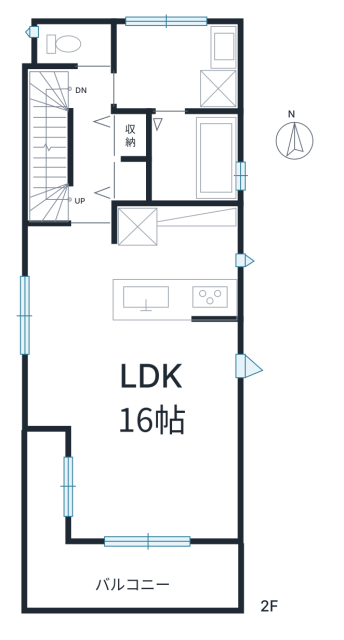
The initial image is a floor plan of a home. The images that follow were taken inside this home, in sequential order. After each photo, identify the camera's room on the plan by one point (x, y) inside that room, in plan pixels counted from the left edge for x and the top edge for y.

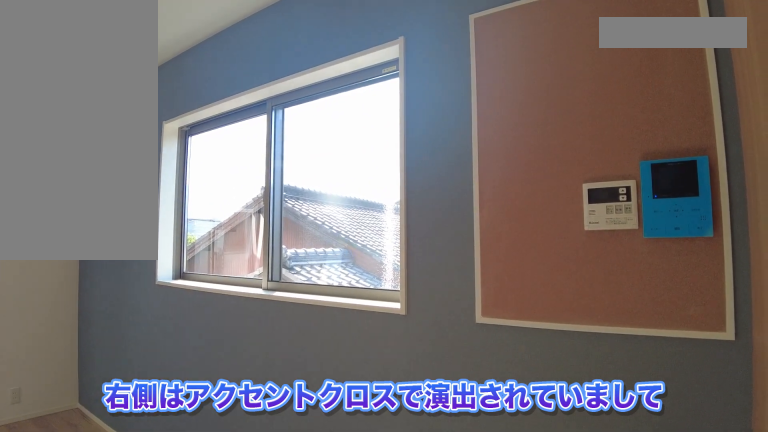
(106, 317)
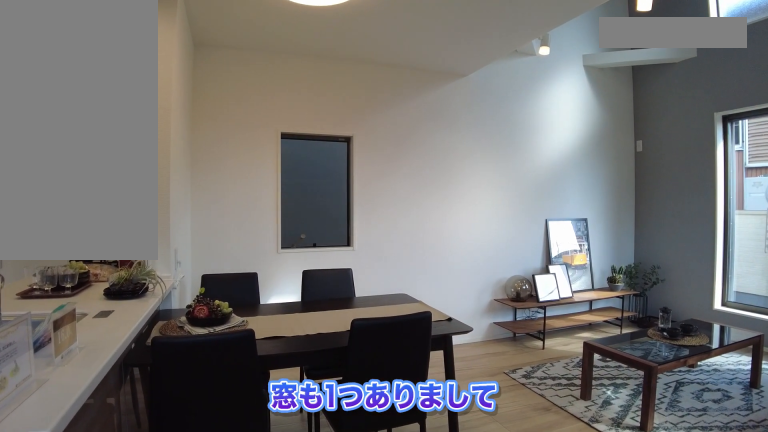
(154, 393)
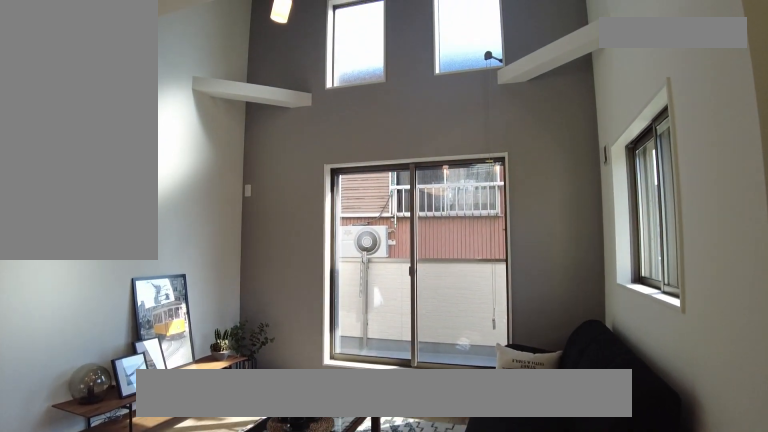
(153, 393)
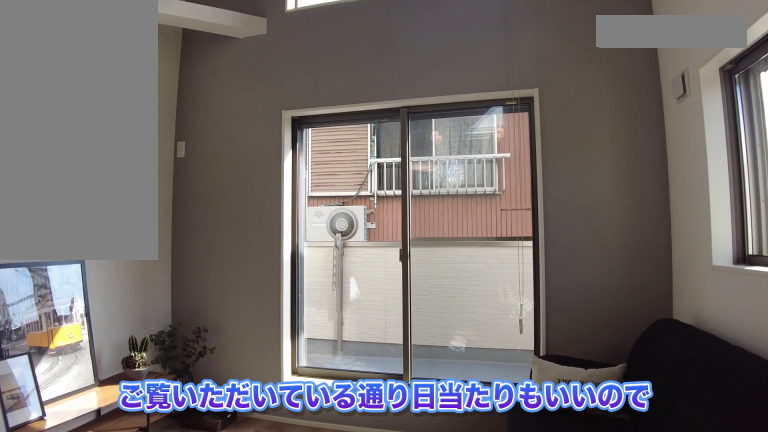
(154, 384)
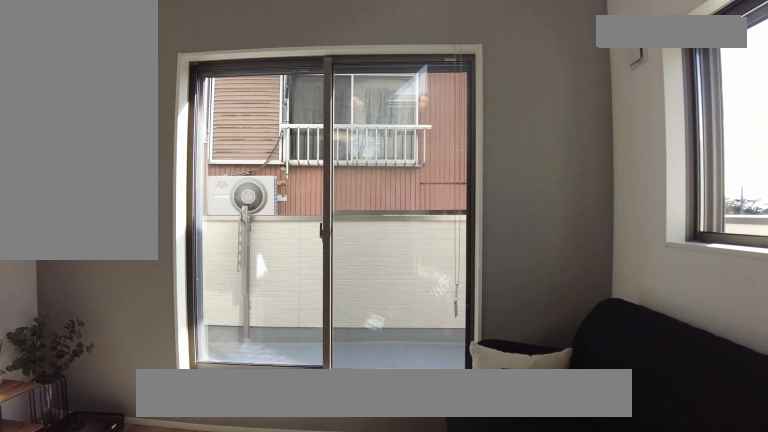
(154, 394)
